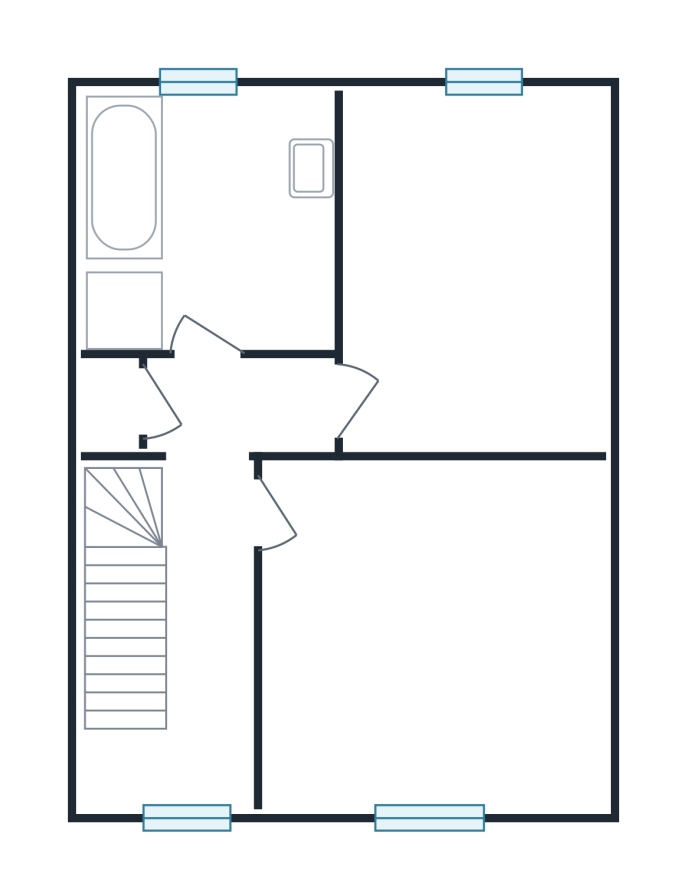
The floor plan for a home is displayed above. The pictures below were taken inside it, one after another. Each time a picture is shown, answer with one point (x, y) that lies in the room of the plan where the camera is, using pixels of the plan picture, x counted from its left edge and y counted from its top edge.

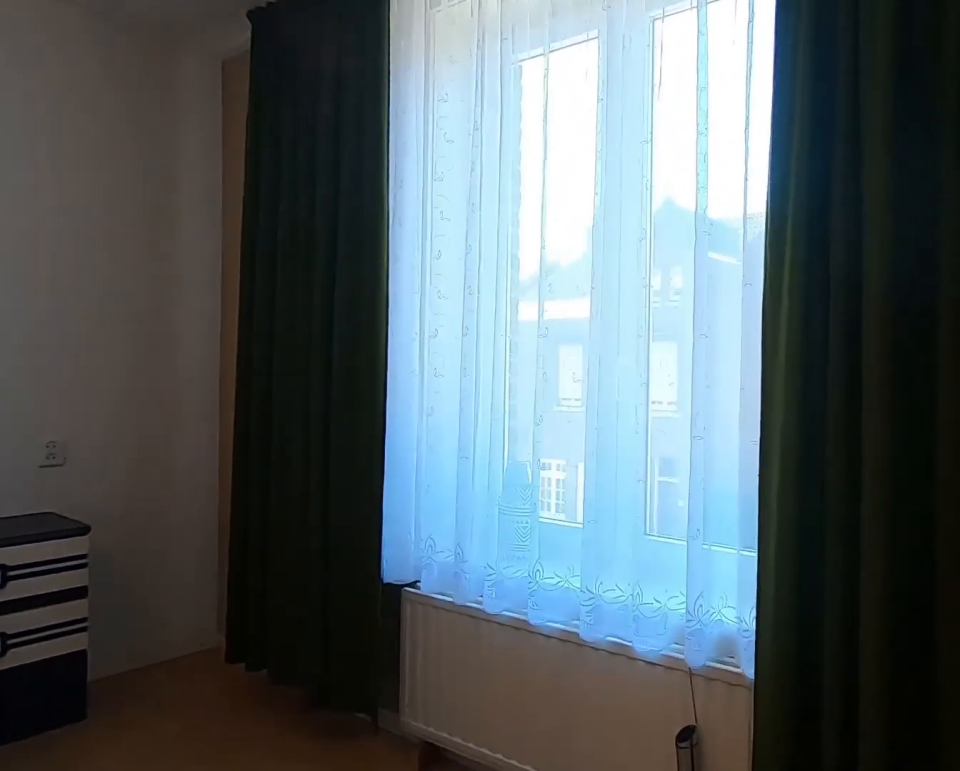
(431, 635)
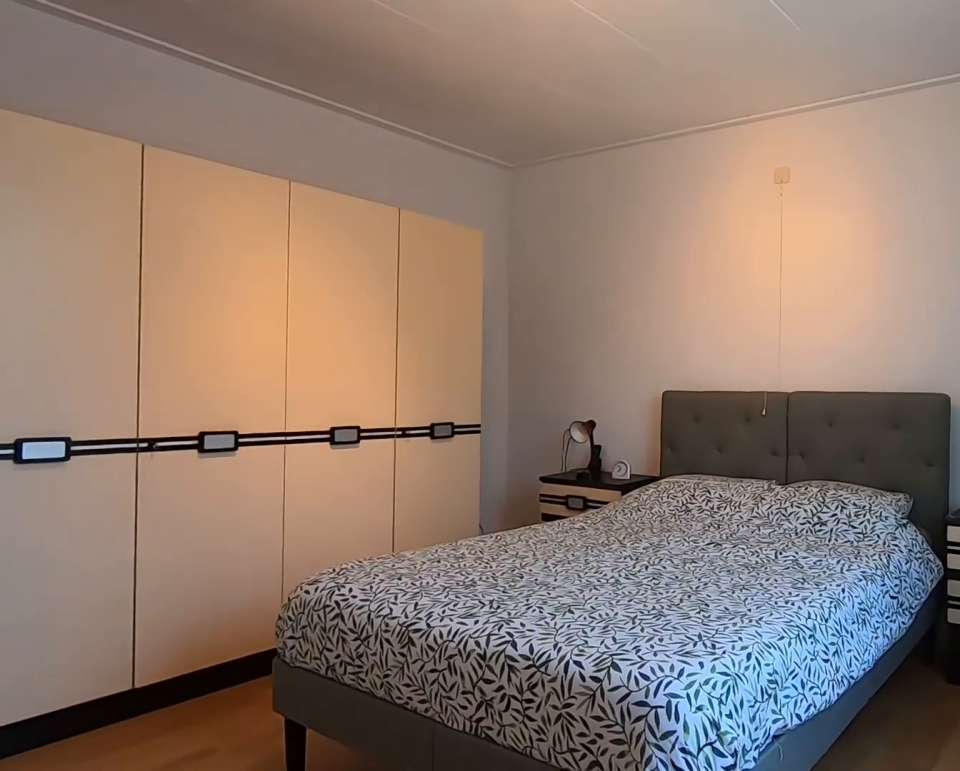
(431, 635)
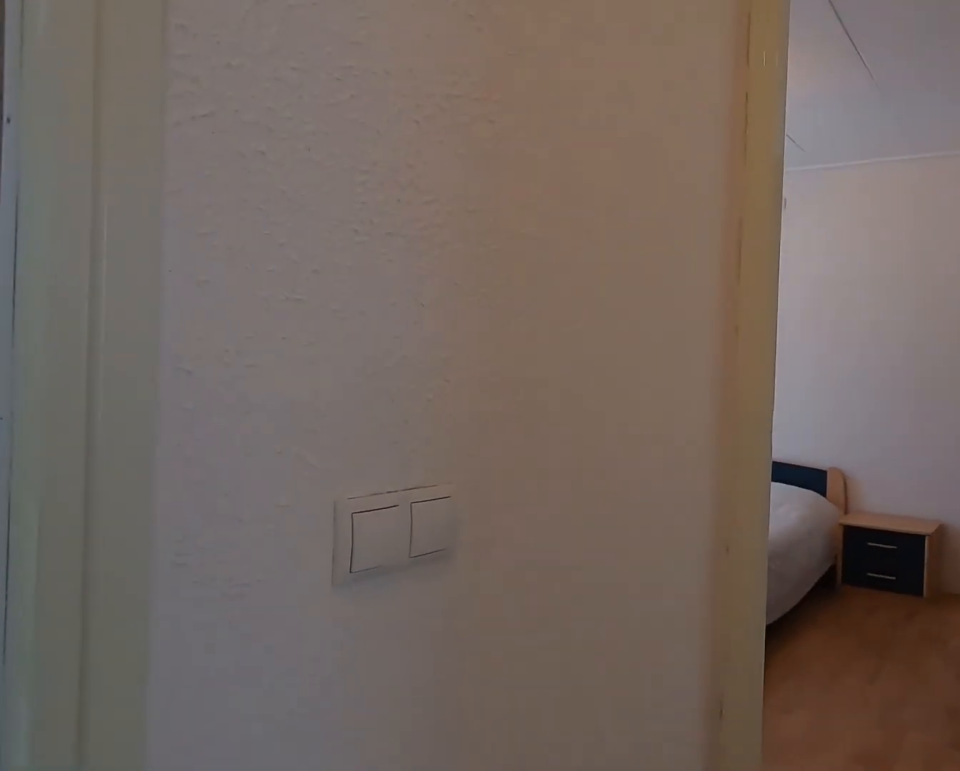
(209, 573)
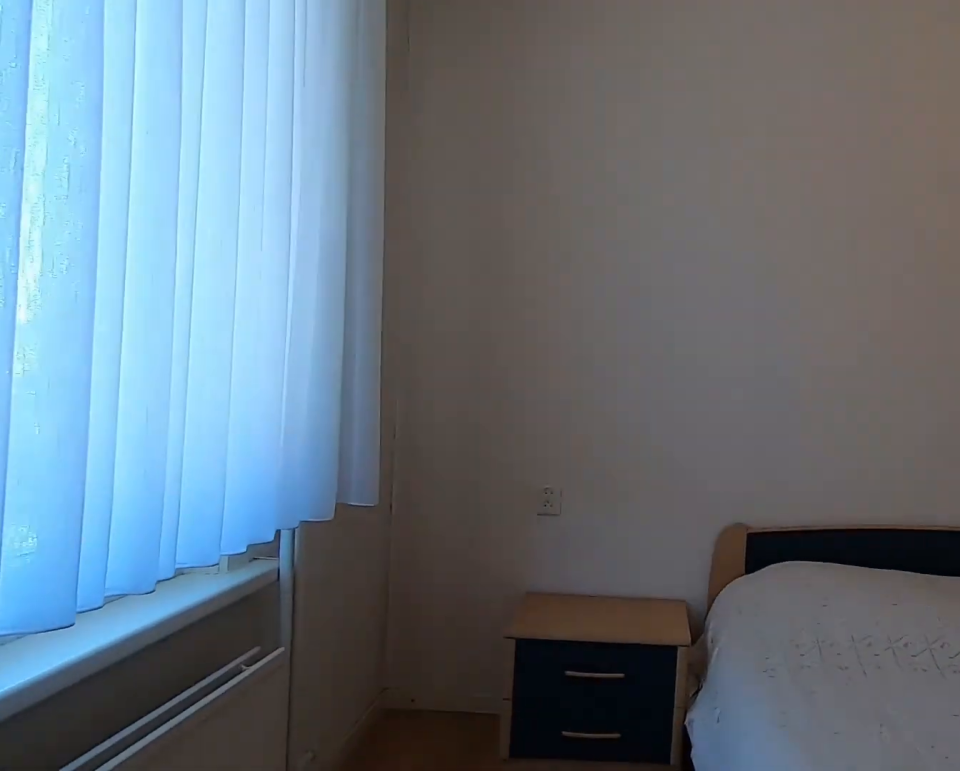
(471, 157)
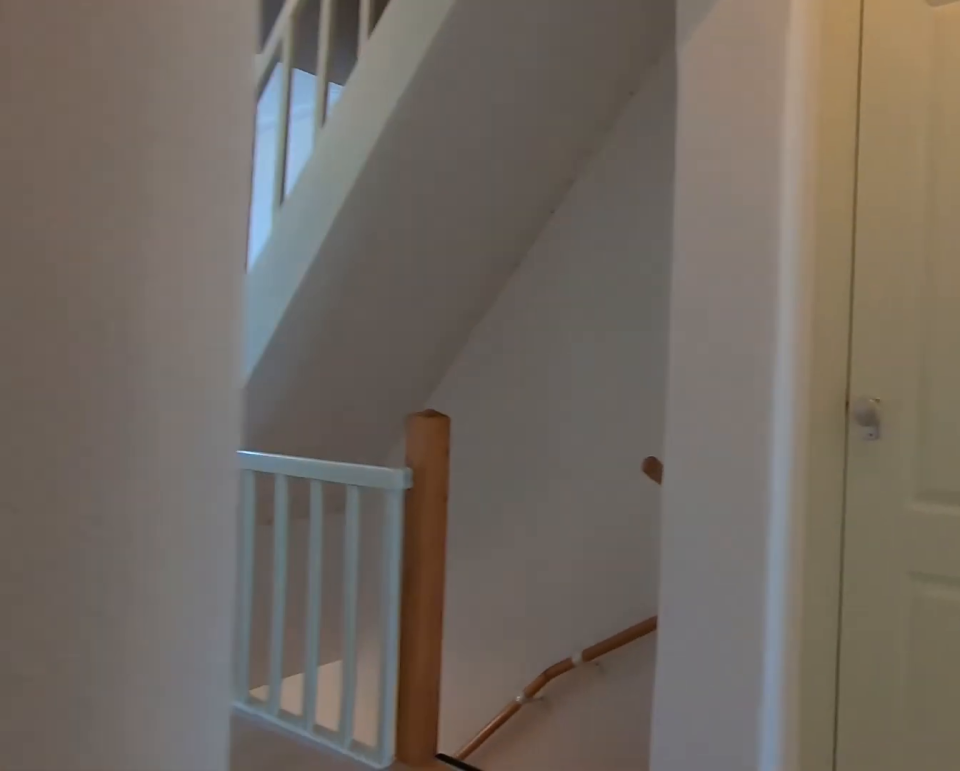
(209, 572)
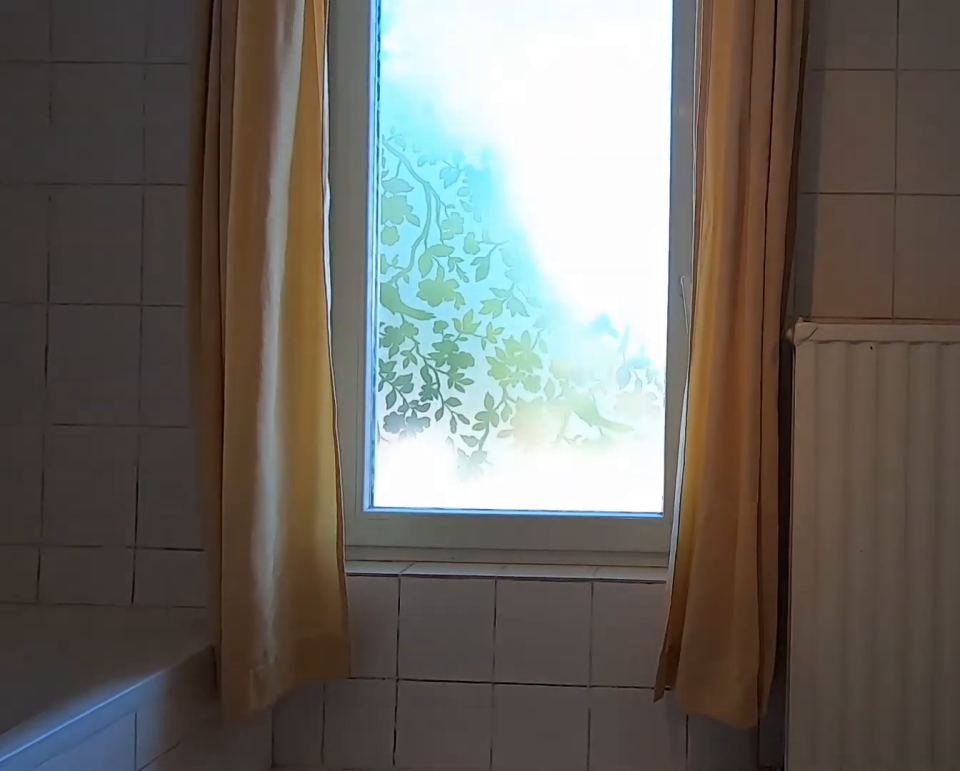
(209, 221)
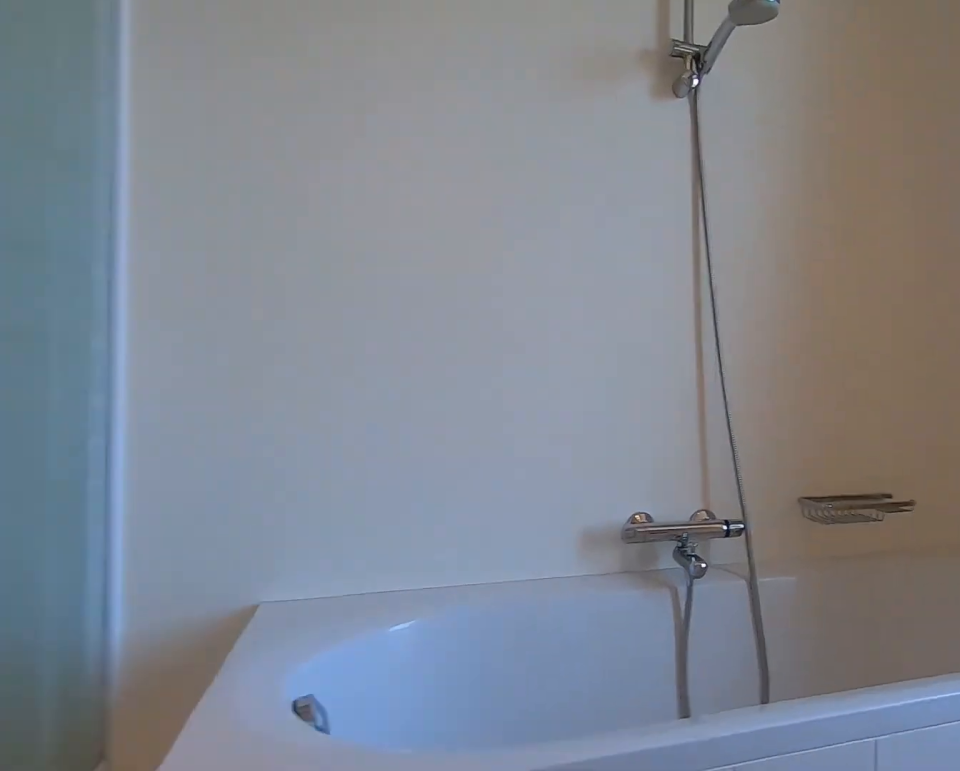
(209, 221)
